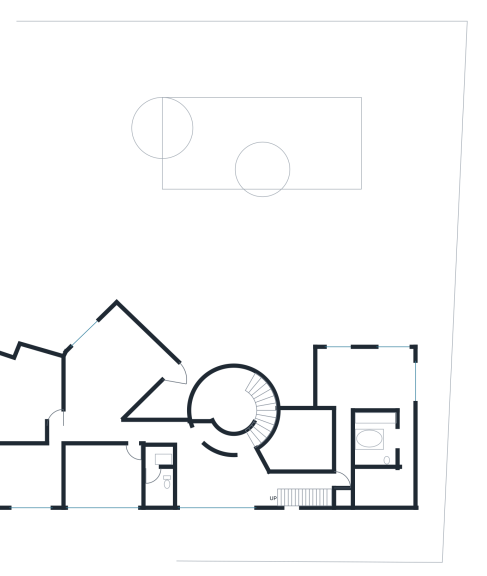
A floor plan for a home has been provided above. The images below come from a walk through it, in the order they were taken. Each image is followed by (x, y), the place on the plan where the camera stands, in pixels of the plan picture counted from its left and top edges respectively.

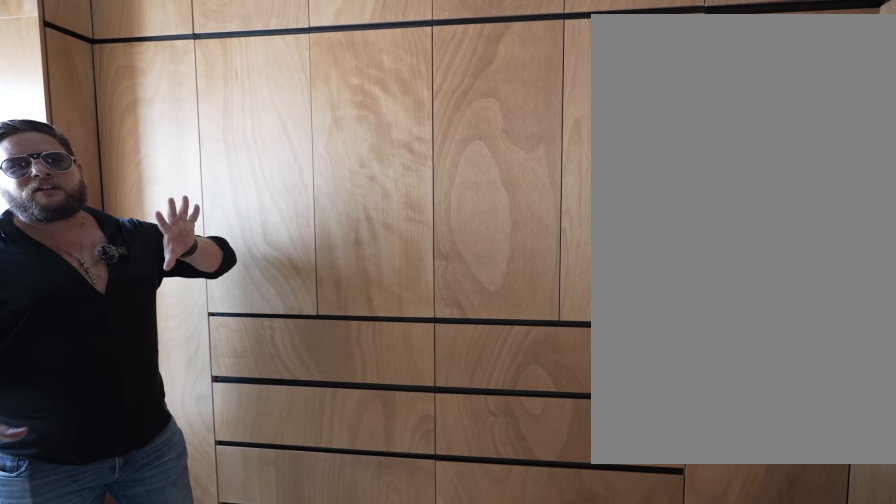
(380, 489)
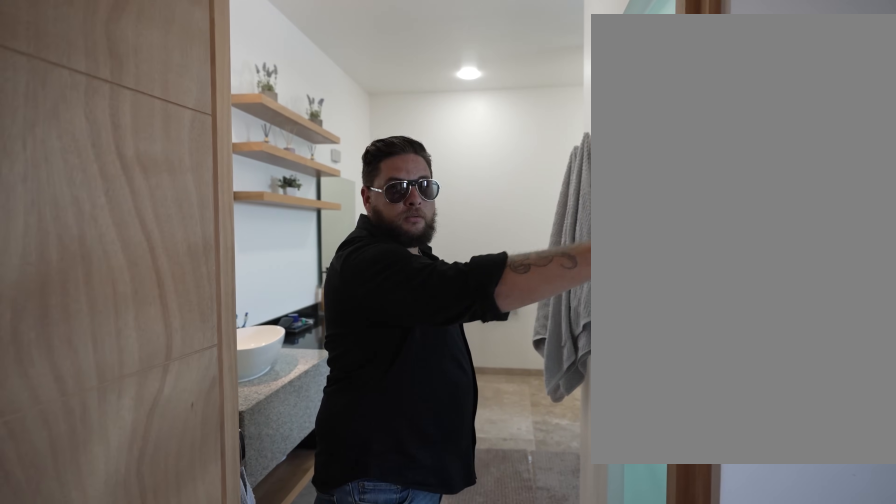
(386, 489)
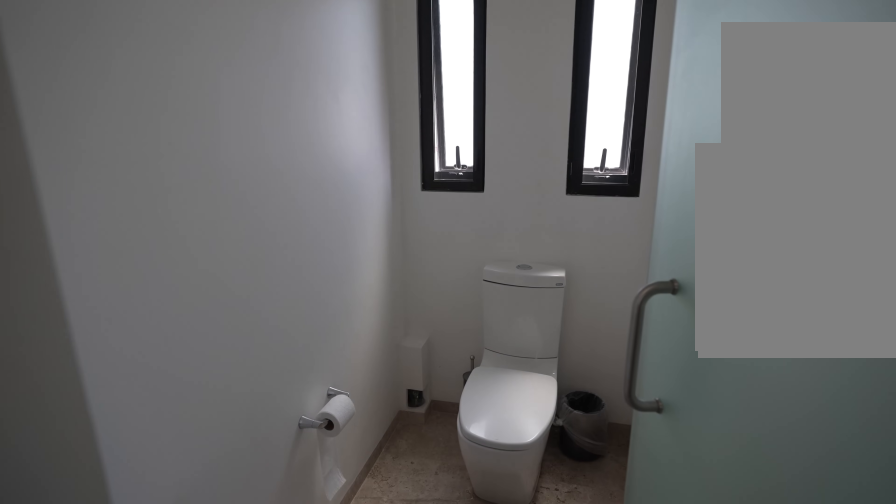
(387, 445)
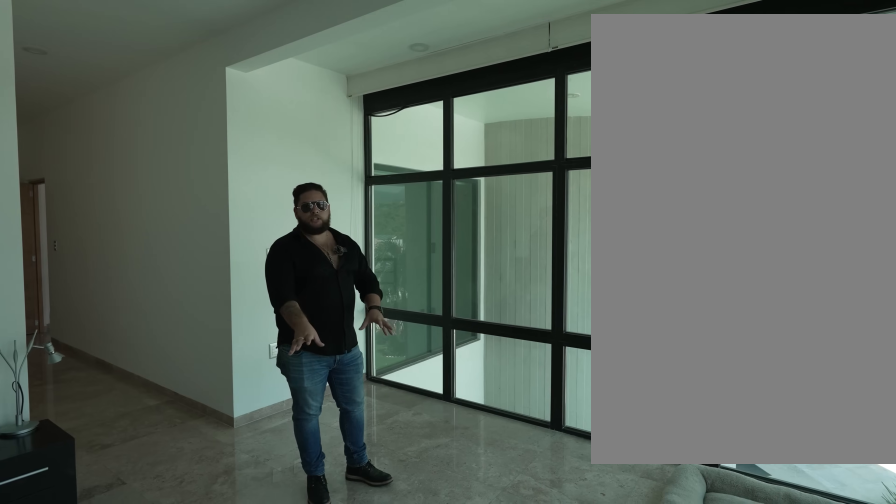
(357, 360)
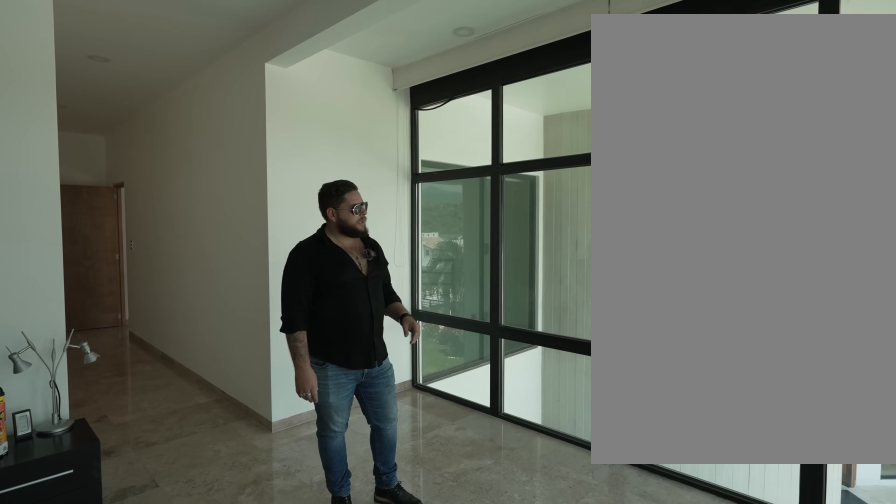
(357, 360)
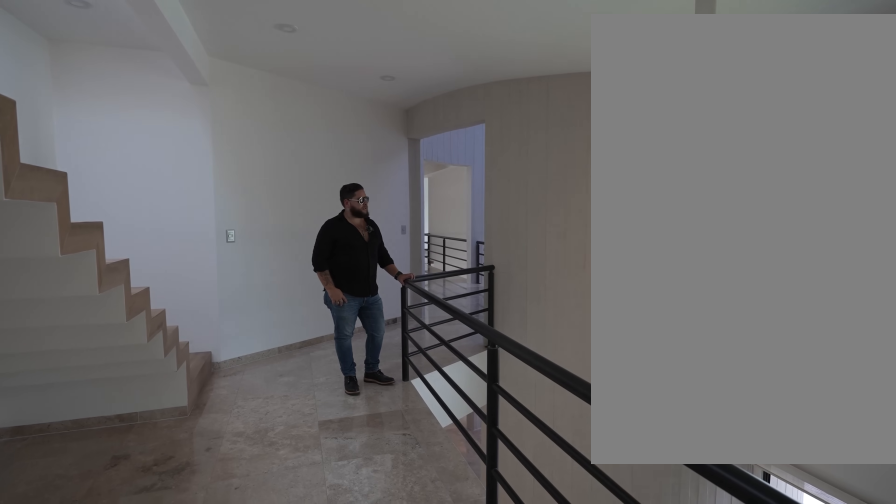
(315, 478)
